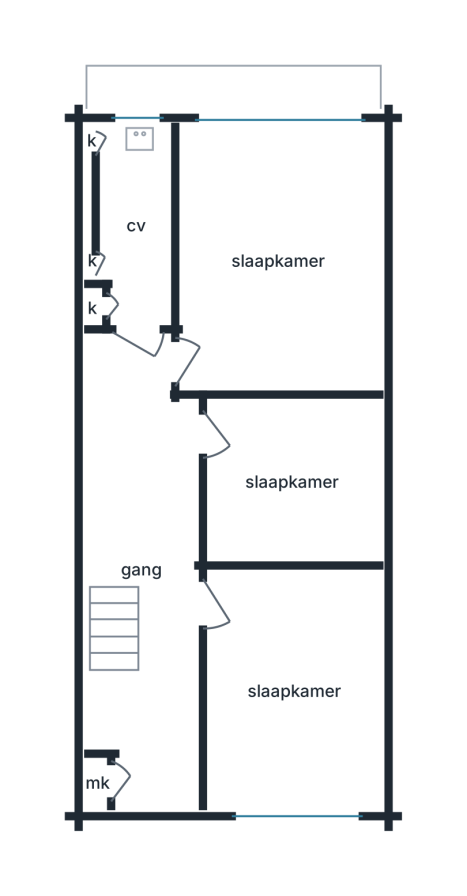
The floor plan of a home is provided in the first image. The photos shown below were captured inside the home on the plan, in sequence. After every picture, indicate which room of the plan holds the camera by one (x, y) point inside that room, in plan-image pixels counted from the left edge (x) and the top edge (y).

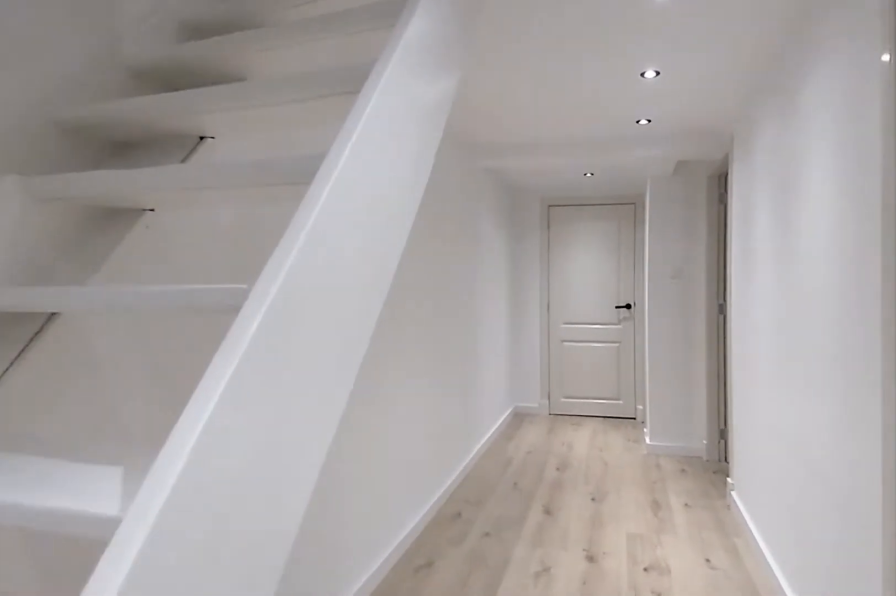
(145, 563)
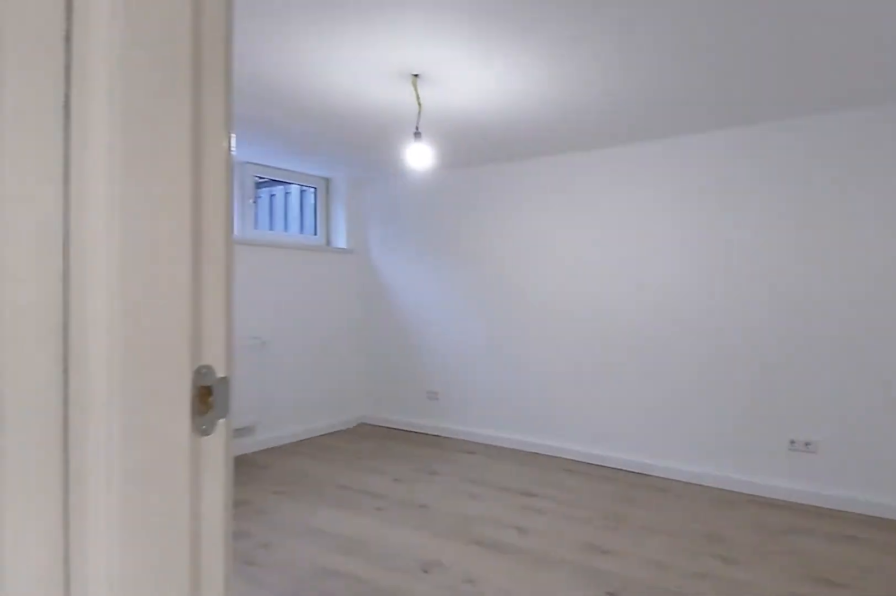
(145, 563)
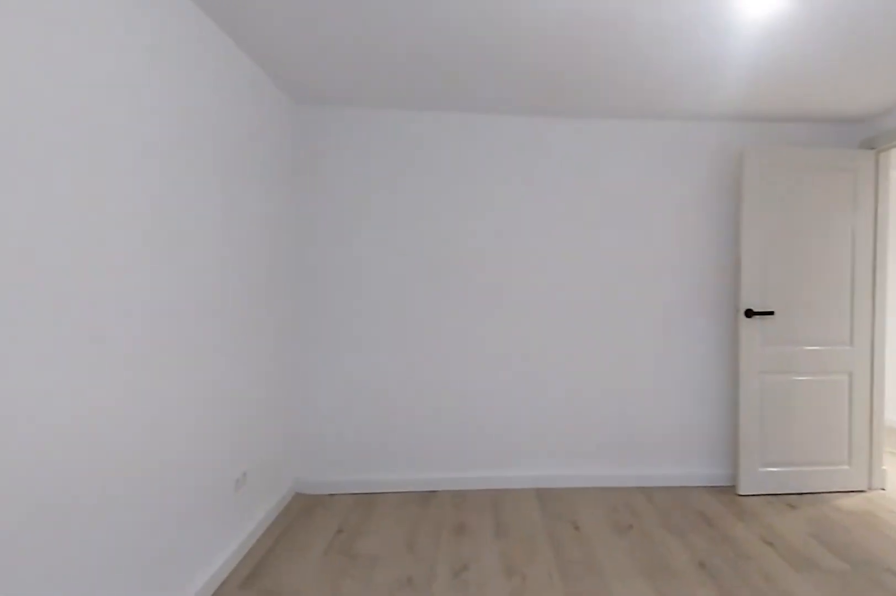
(228, 221)
